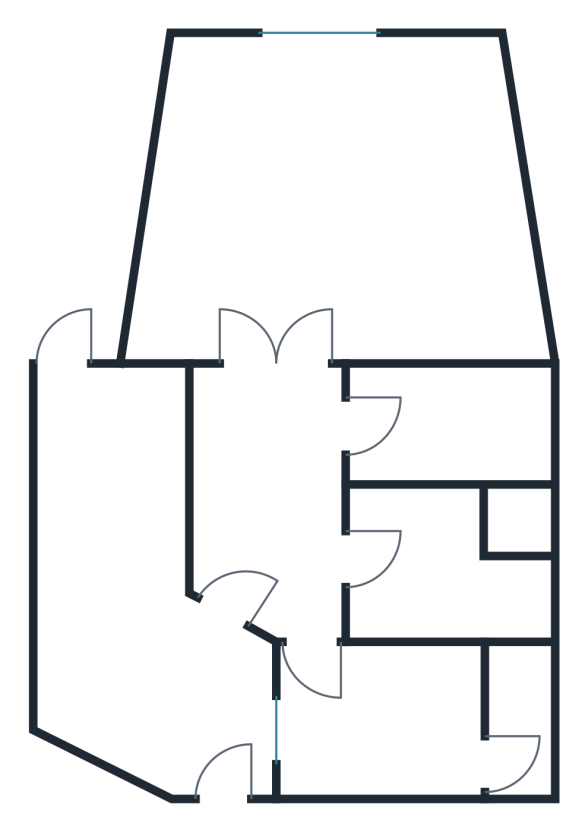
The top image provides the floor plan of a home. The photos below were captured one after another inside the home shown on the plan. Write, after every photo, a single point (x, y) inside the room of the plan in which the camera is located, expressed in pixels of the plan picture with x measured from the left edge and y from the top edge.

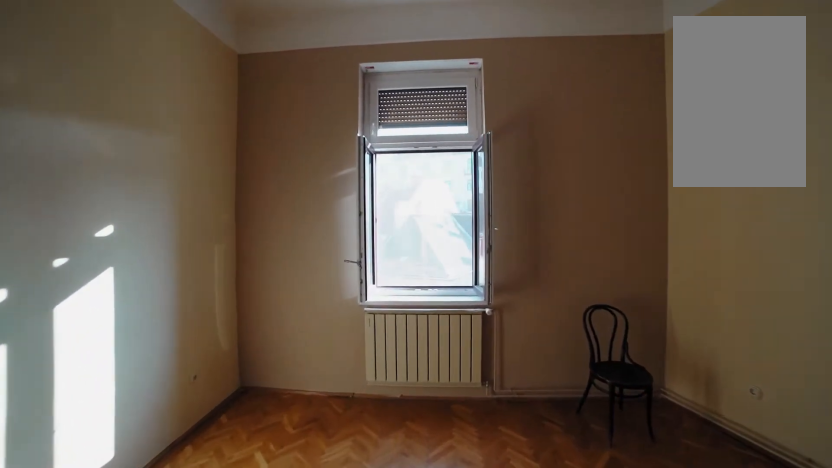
(293, 234)
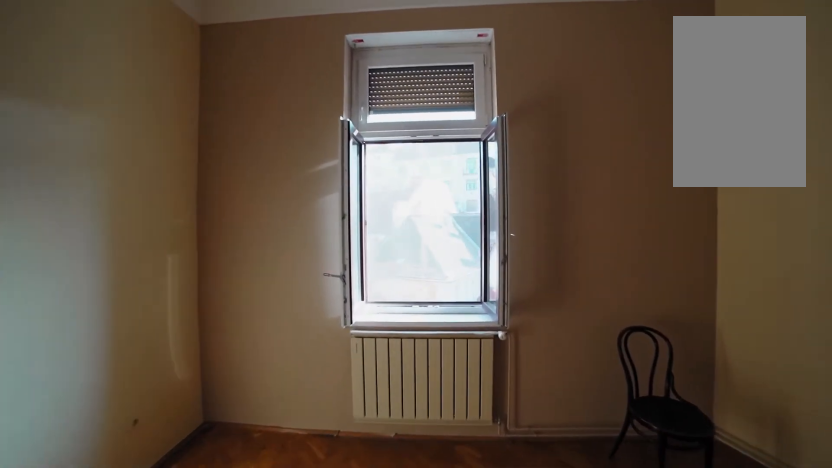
(297, 211)
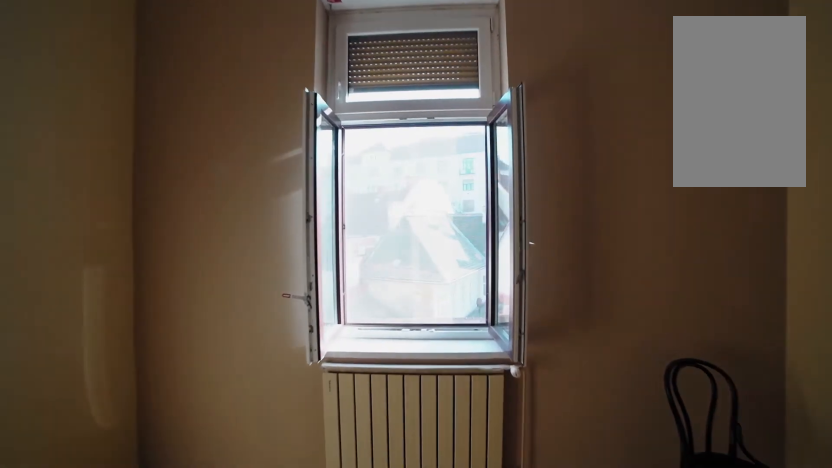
(301, 185)
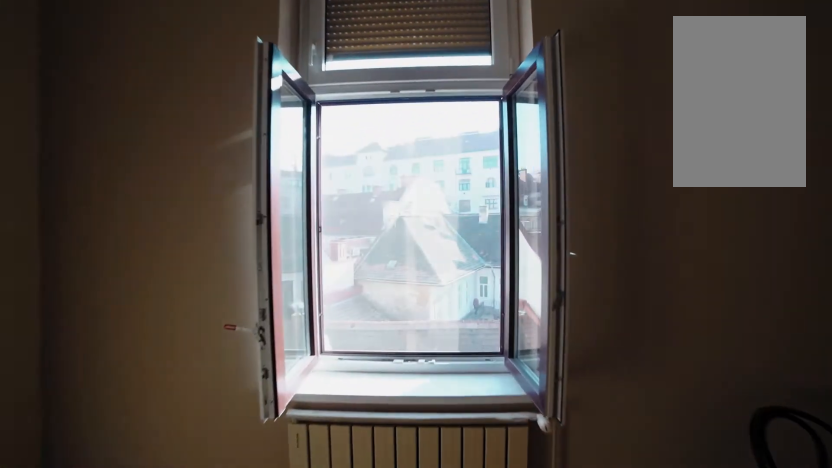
(305, 163)
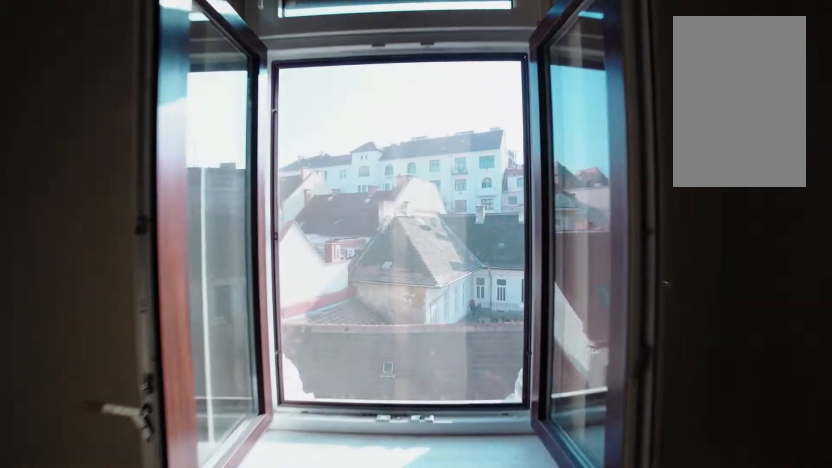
(309, 138)
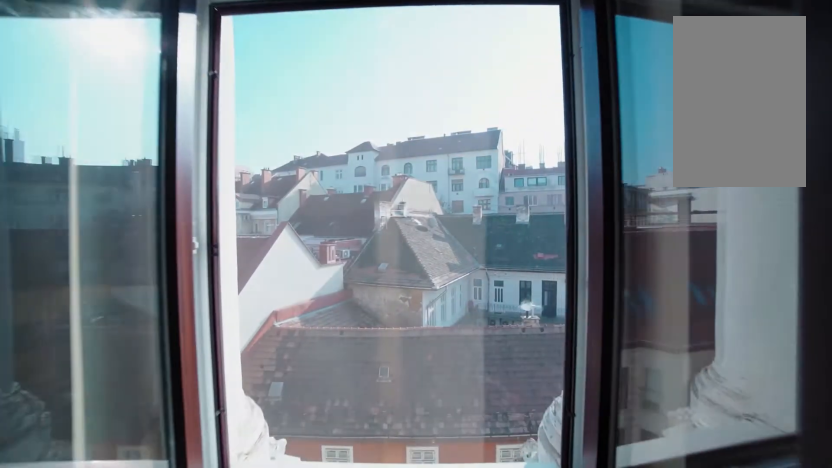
(313, 118)
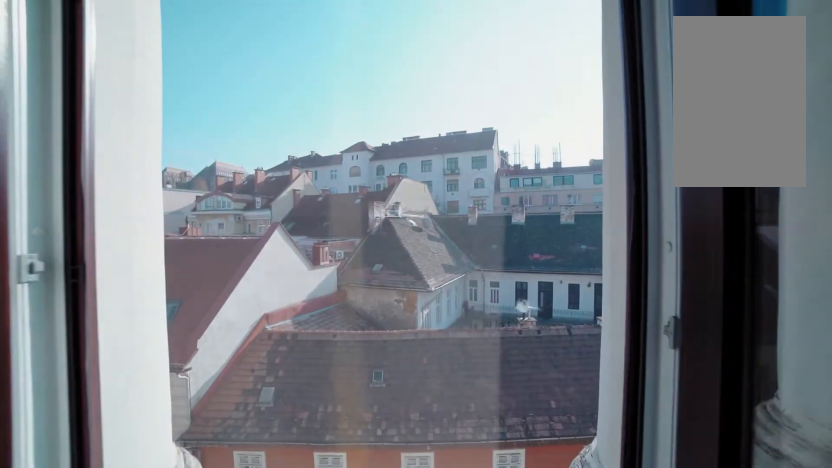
(316, 95)
